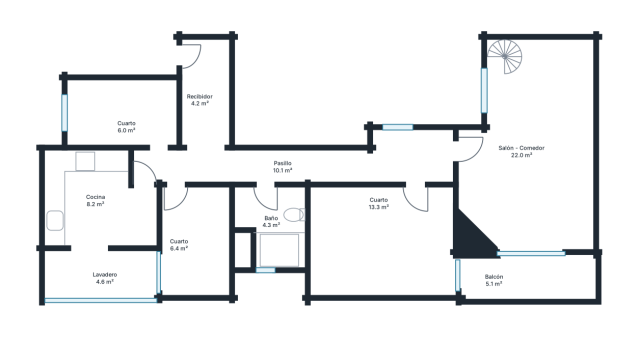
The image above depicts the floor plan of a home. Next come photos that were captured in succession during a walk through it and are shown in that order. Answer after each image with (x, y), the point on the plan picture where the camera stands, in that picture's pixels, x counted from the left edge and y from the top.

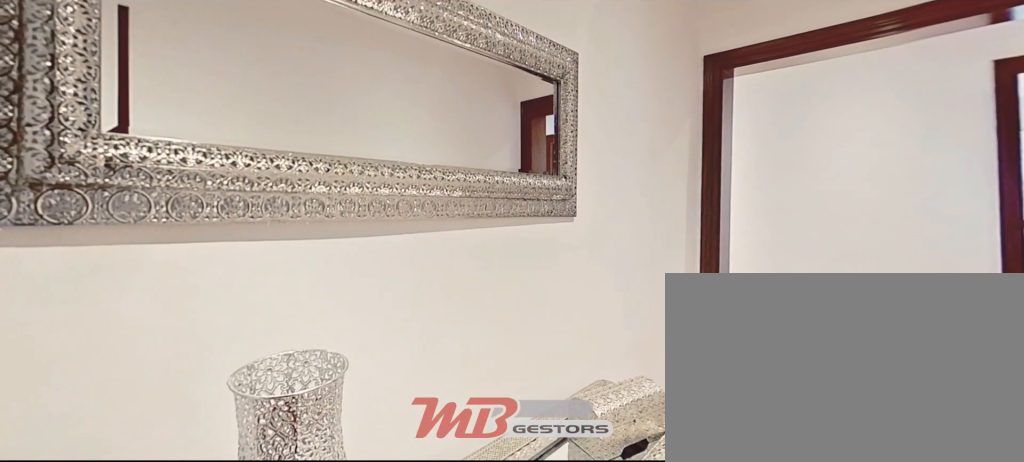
(193, 58)
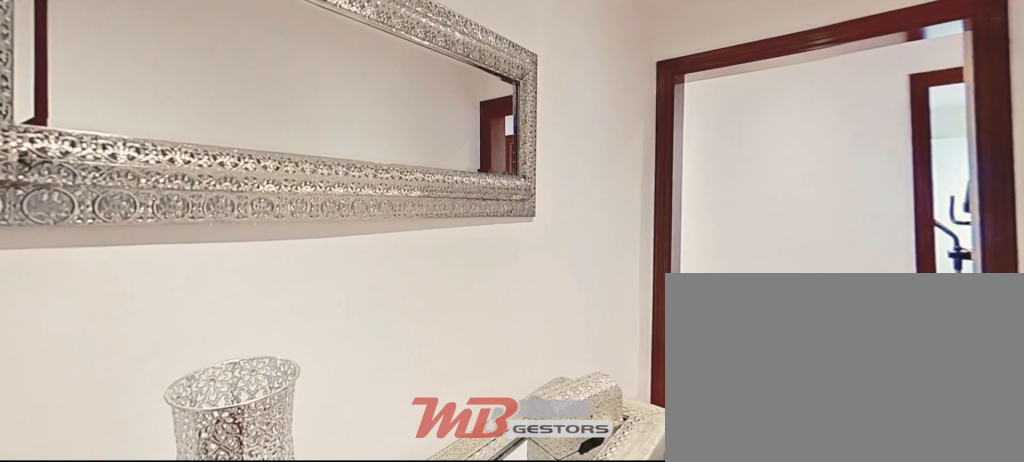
(193, 58)
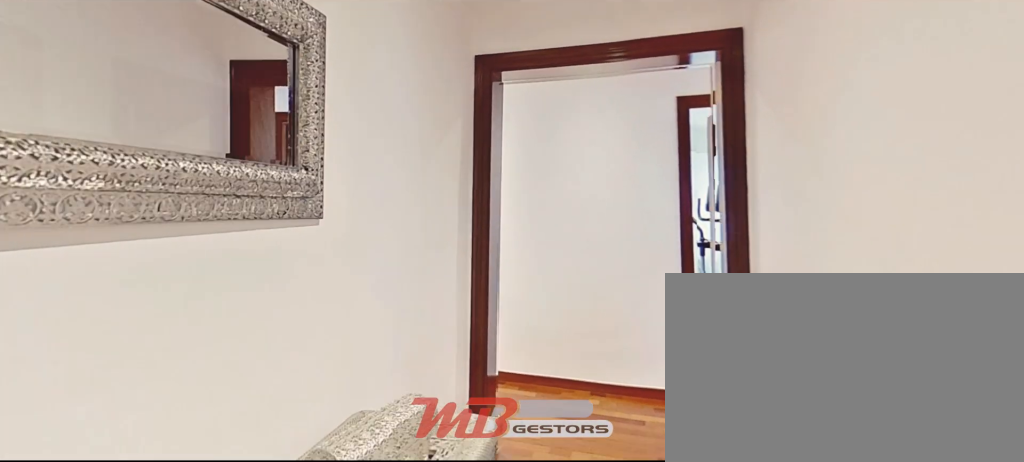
(193, 58)
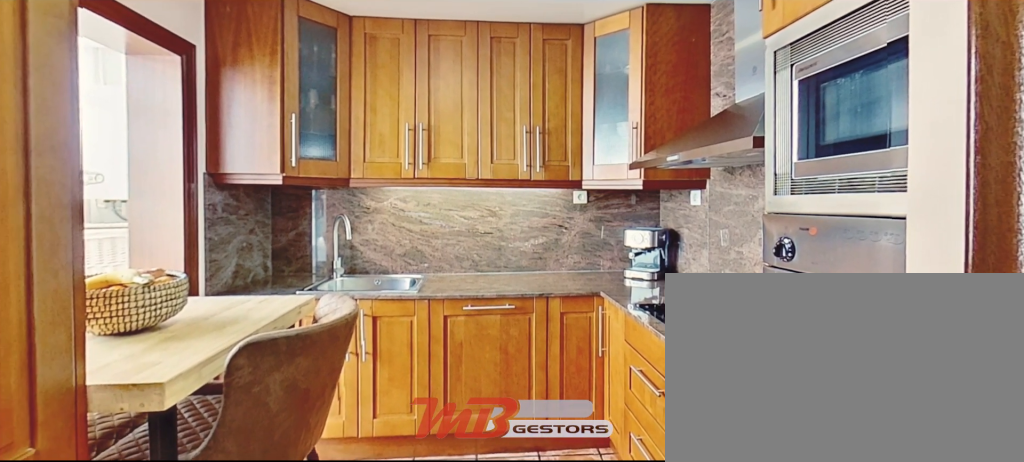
(143, 198)
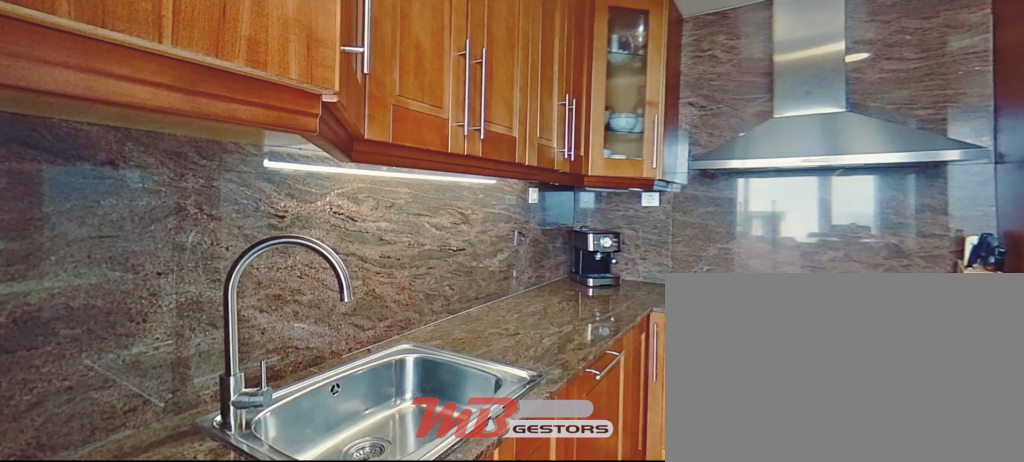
(81, 239)
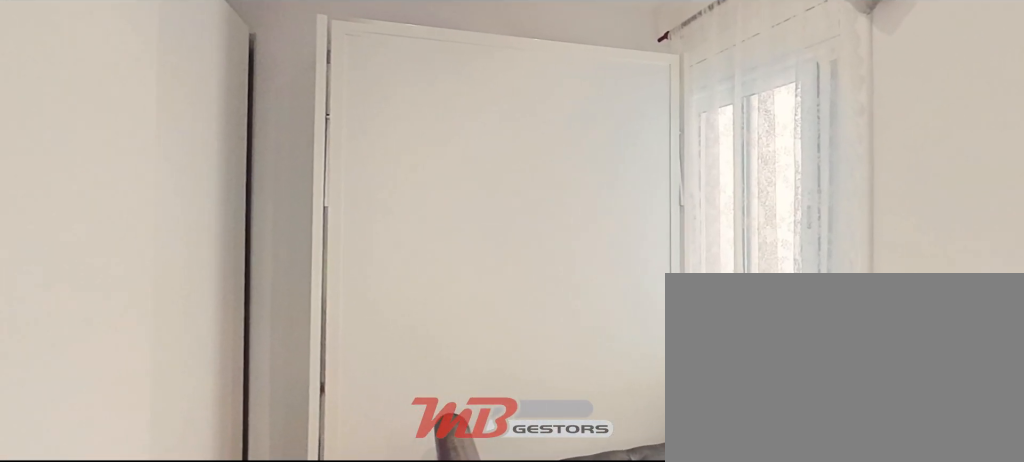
(181, 200)
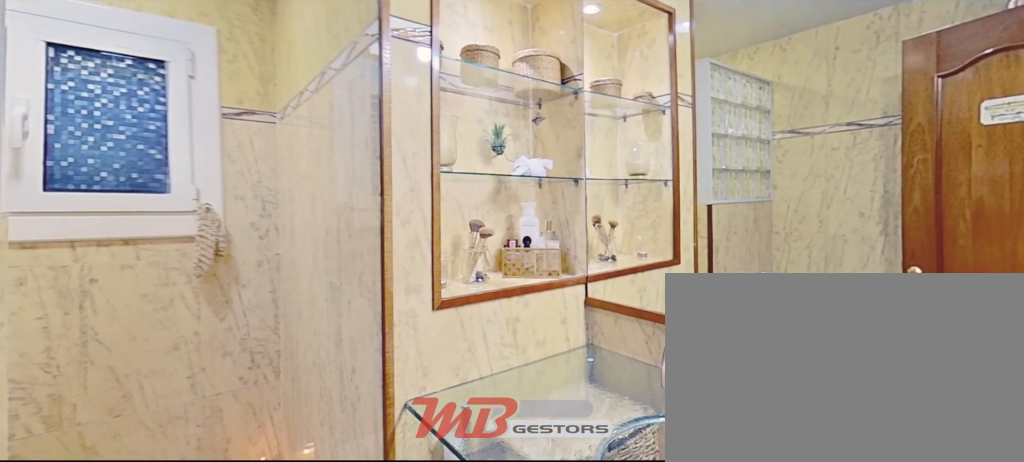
(261, 196)
